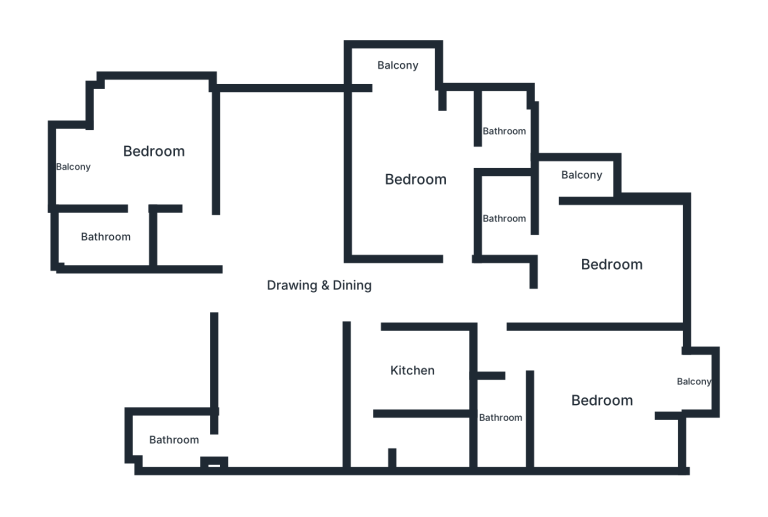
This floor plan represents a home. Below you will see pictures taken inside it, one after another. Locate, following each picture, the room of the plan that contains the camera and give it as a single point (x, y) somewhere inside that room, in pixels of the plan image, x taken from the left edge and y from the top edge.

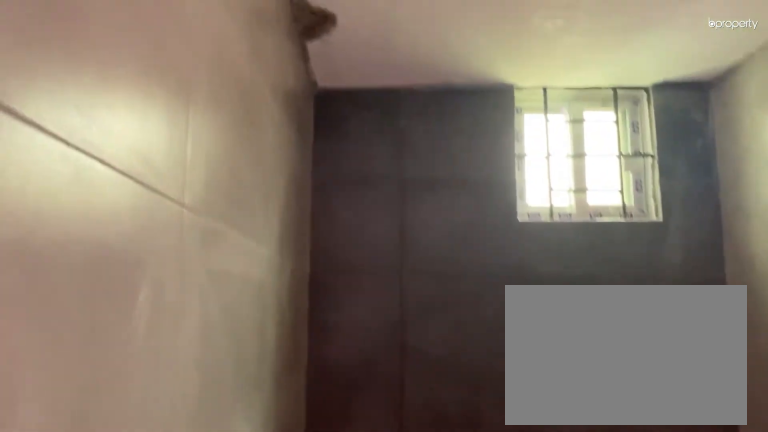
(505, 132)
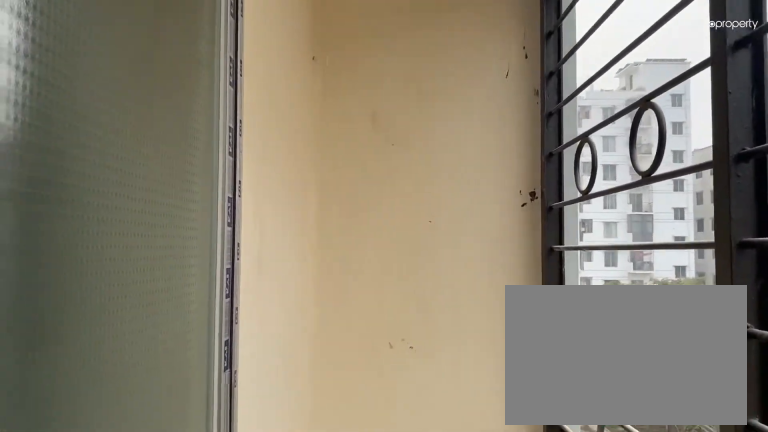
(398, 66)
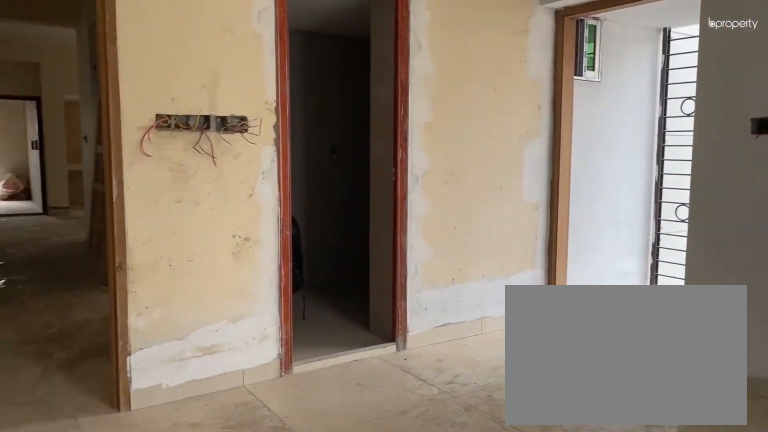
(610, 265)
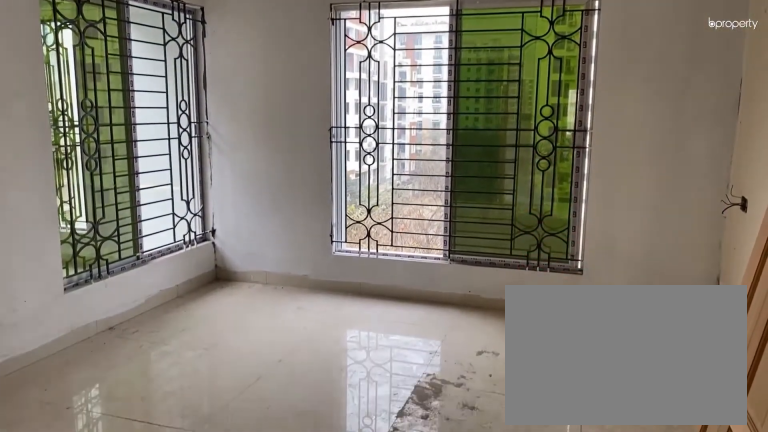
(610, 265)
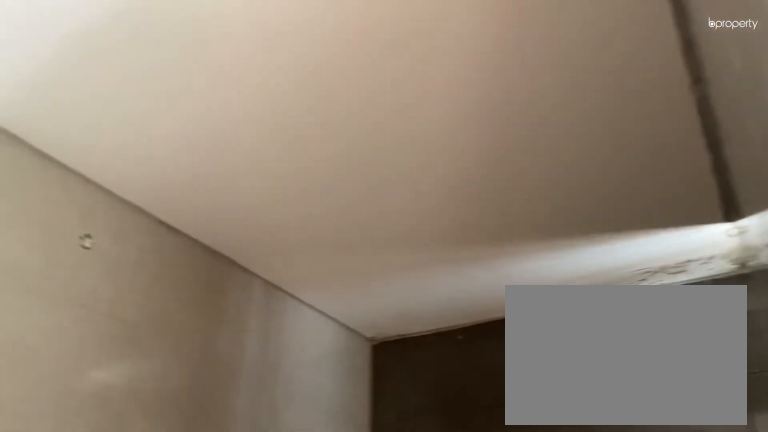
(505, 219)
